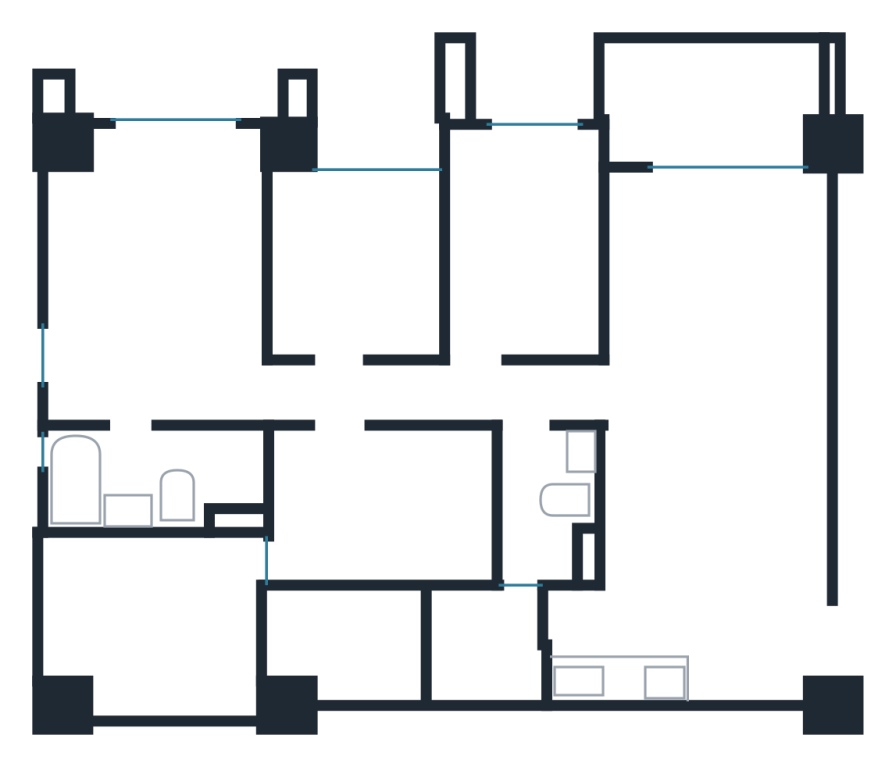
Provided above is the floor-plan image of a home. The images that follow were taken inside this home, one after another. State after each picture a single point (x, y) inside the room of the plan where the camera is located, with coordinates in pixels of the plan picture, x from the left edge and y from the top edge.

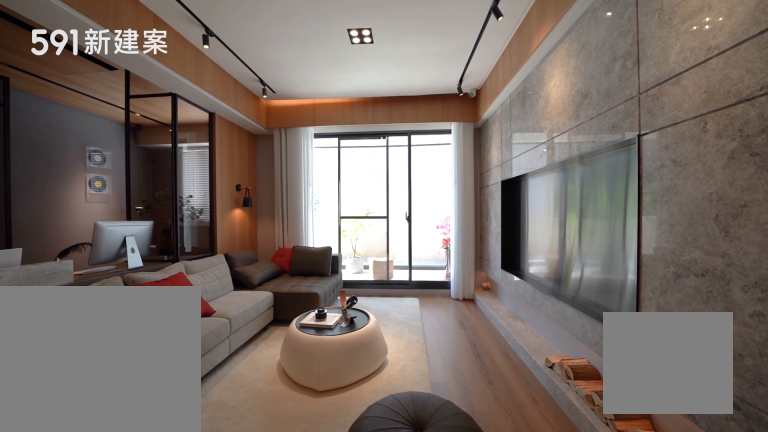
(718, 278)
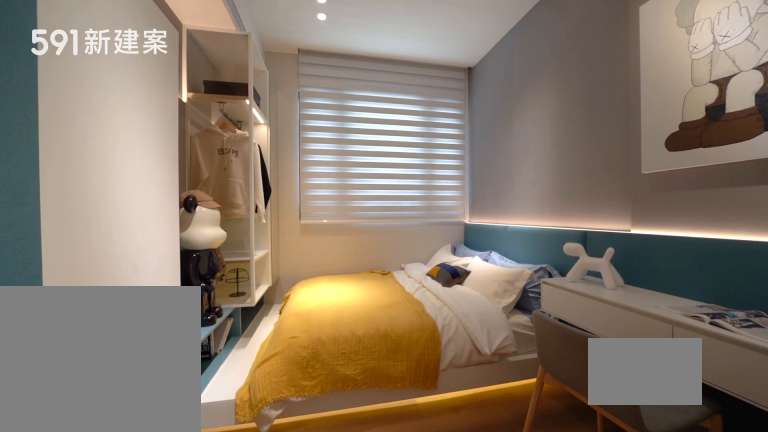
(356, 259)
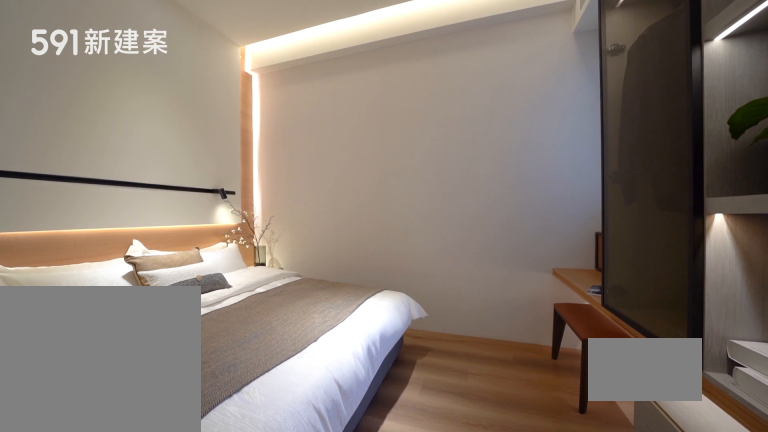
(390, 508)
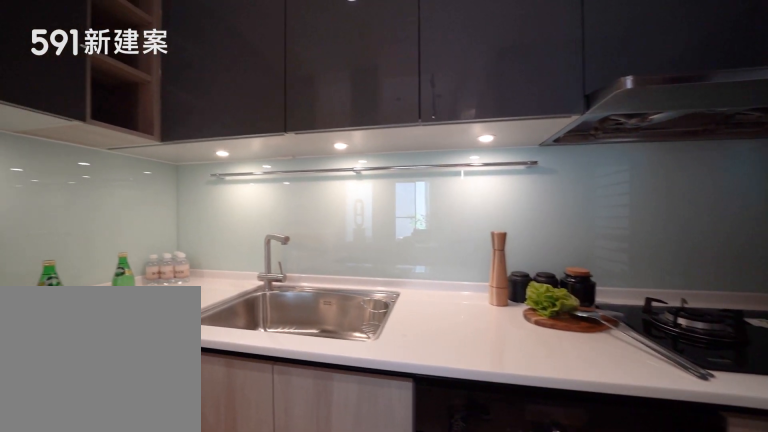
(643, 647)
